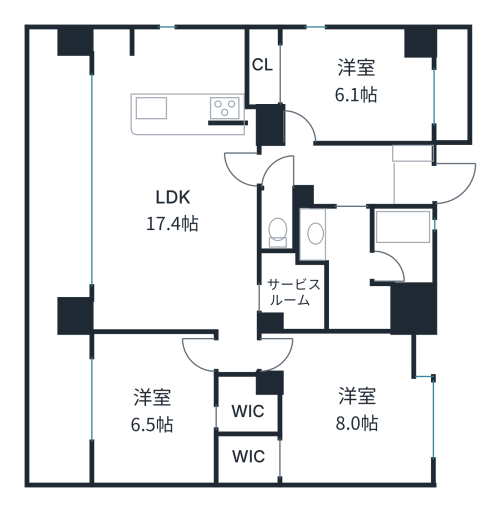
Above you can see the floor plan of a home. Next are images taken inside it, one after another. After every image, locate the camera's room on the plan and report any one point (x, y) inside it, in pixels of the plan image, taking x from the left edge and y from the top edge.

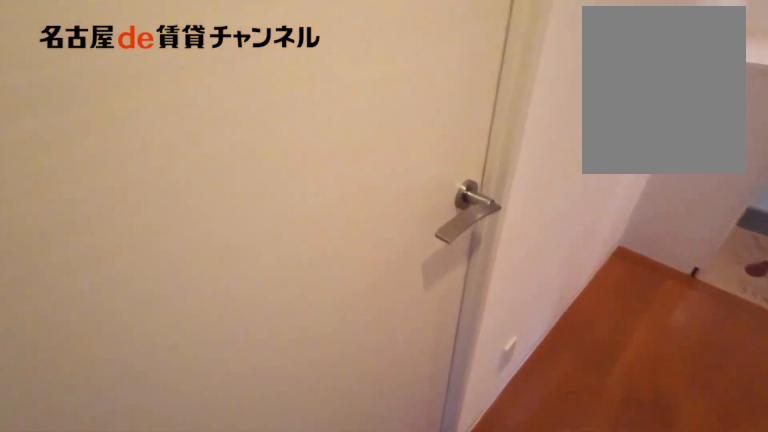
(277, 219)
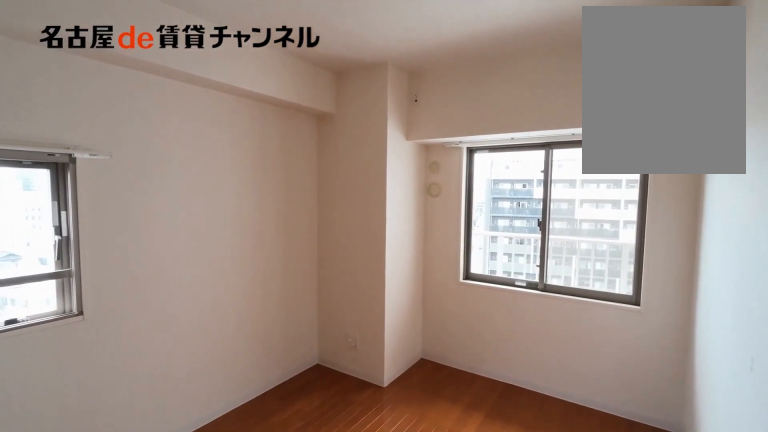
(339, 85)
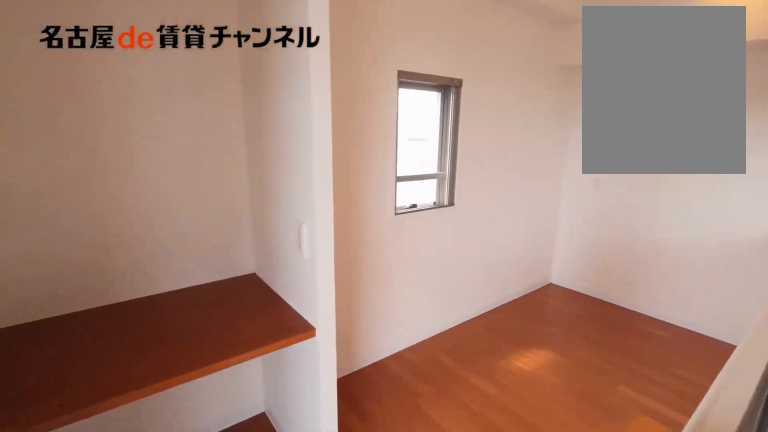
(172, 179)
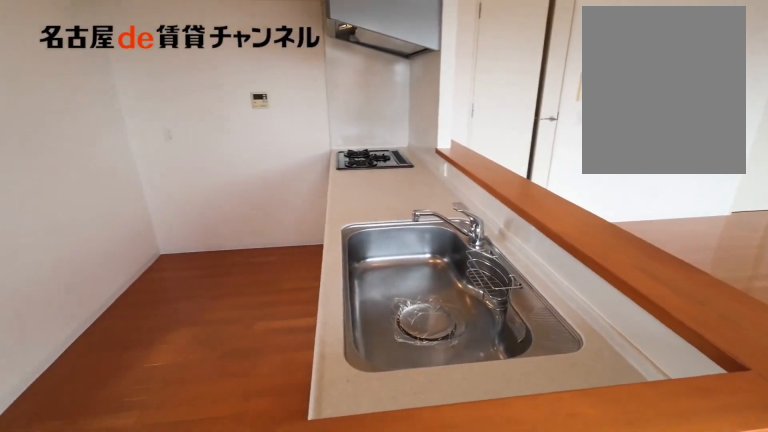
(172, 179)
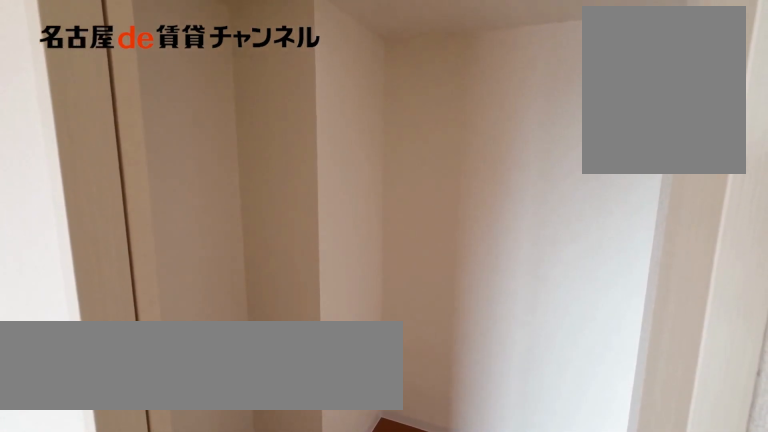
(292, 291)
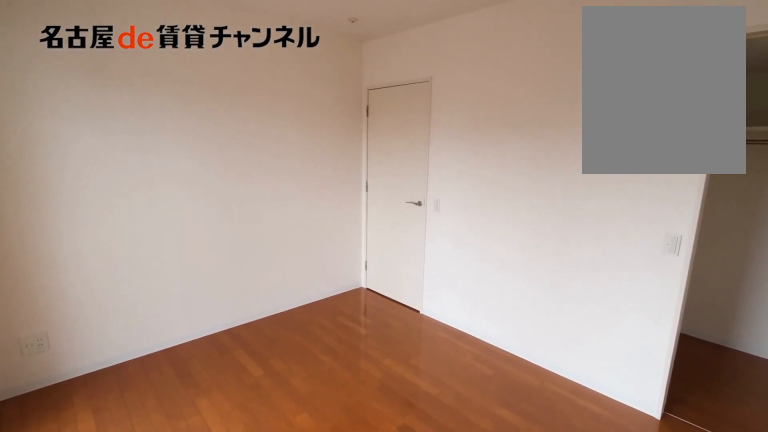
(170, 416)
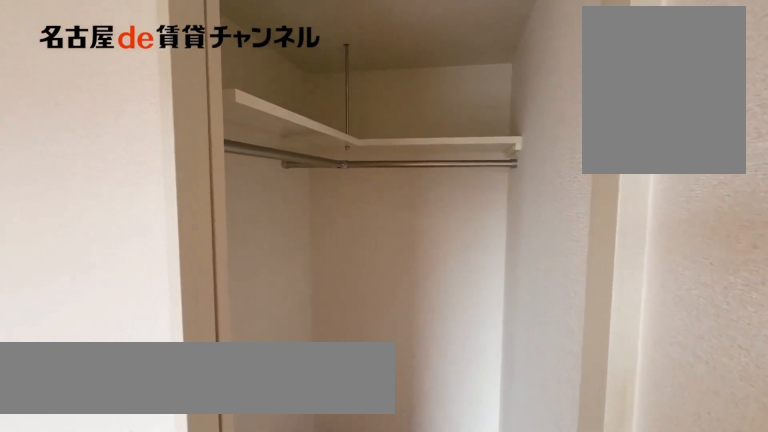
(170, 416)
